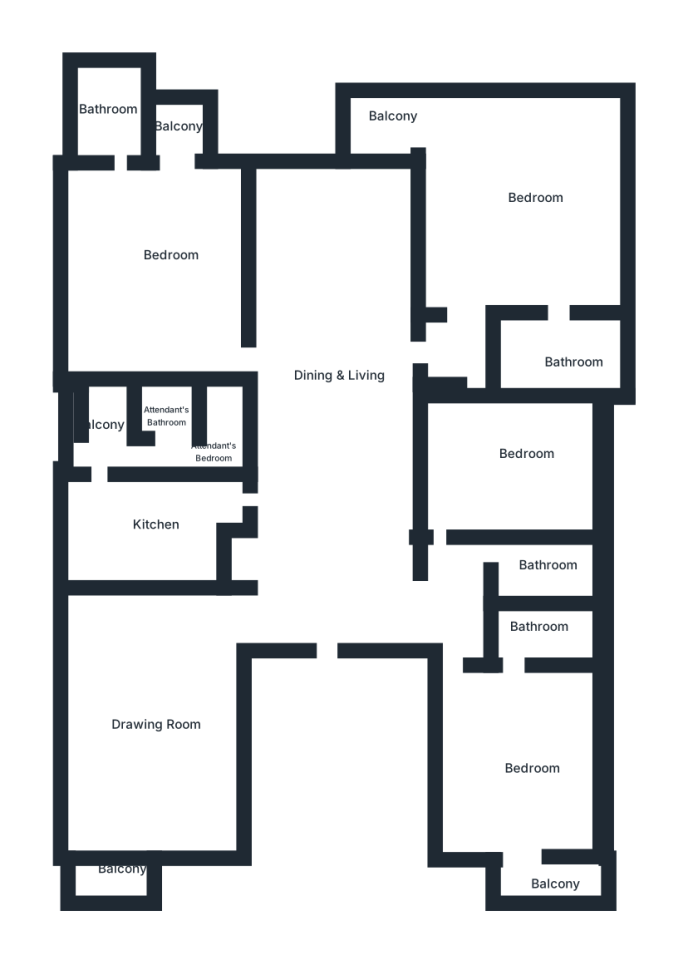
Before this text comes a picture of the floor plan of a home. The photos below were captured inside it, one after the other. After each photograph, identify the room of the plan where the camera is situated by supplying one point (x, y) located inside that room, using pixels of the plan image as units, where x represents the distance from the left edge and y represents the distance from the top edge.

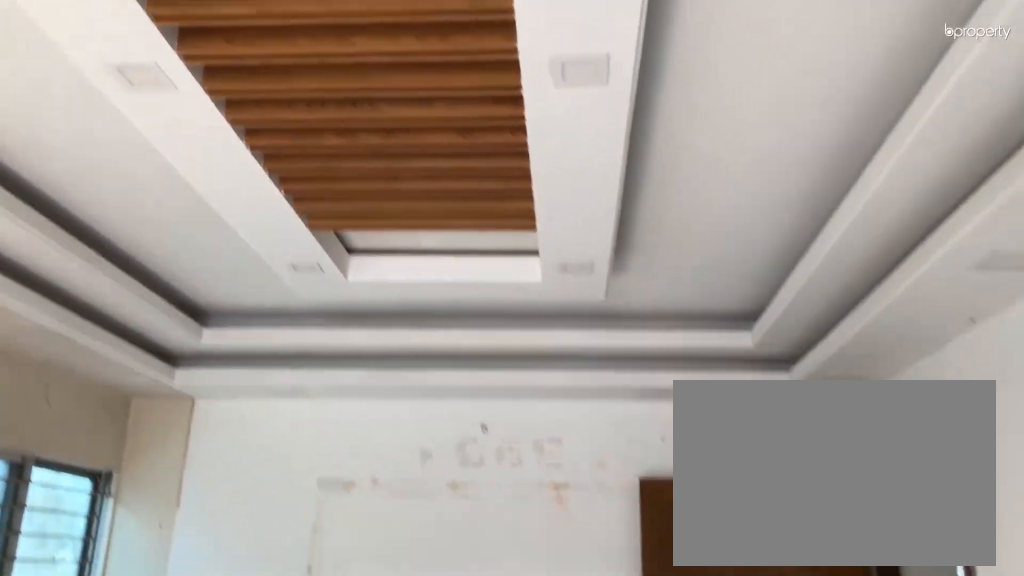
(155, 725)
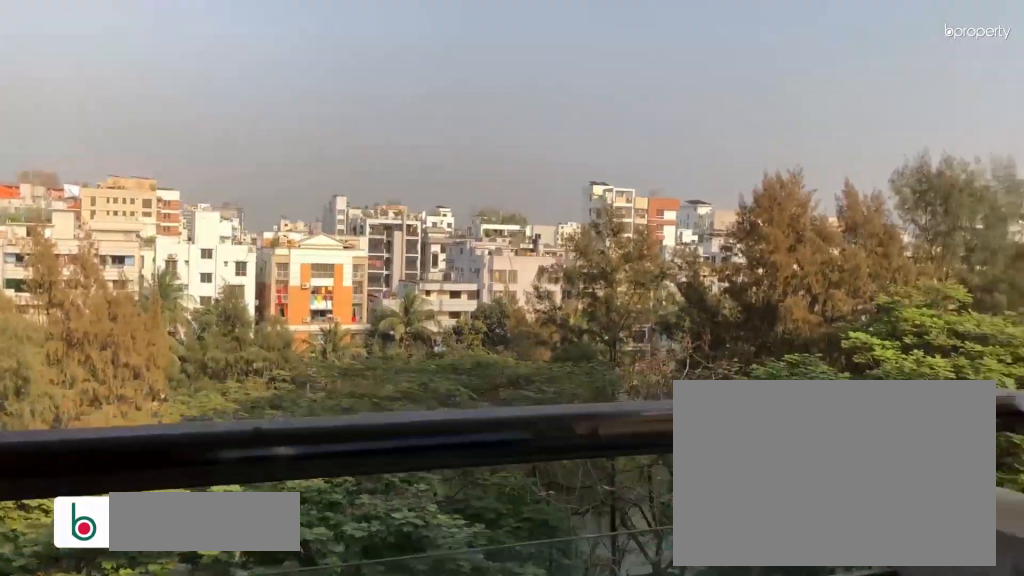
(156, 125)
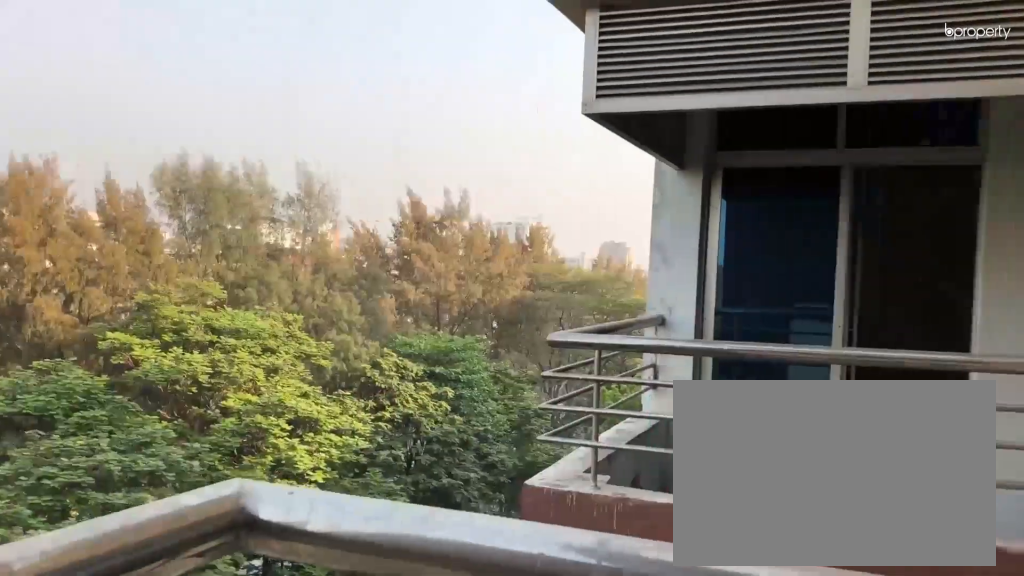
(156, 125)
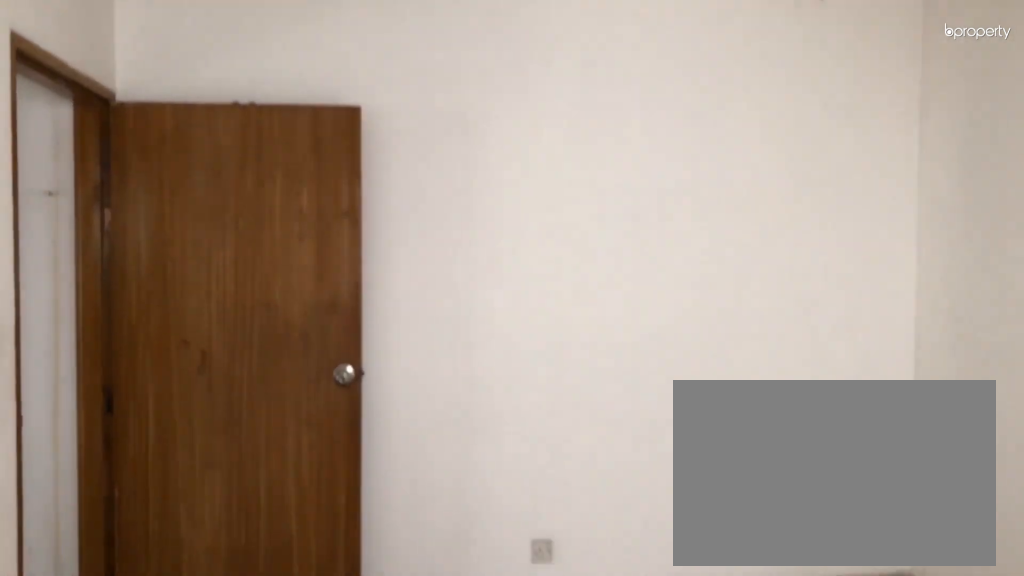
(510, 519)
